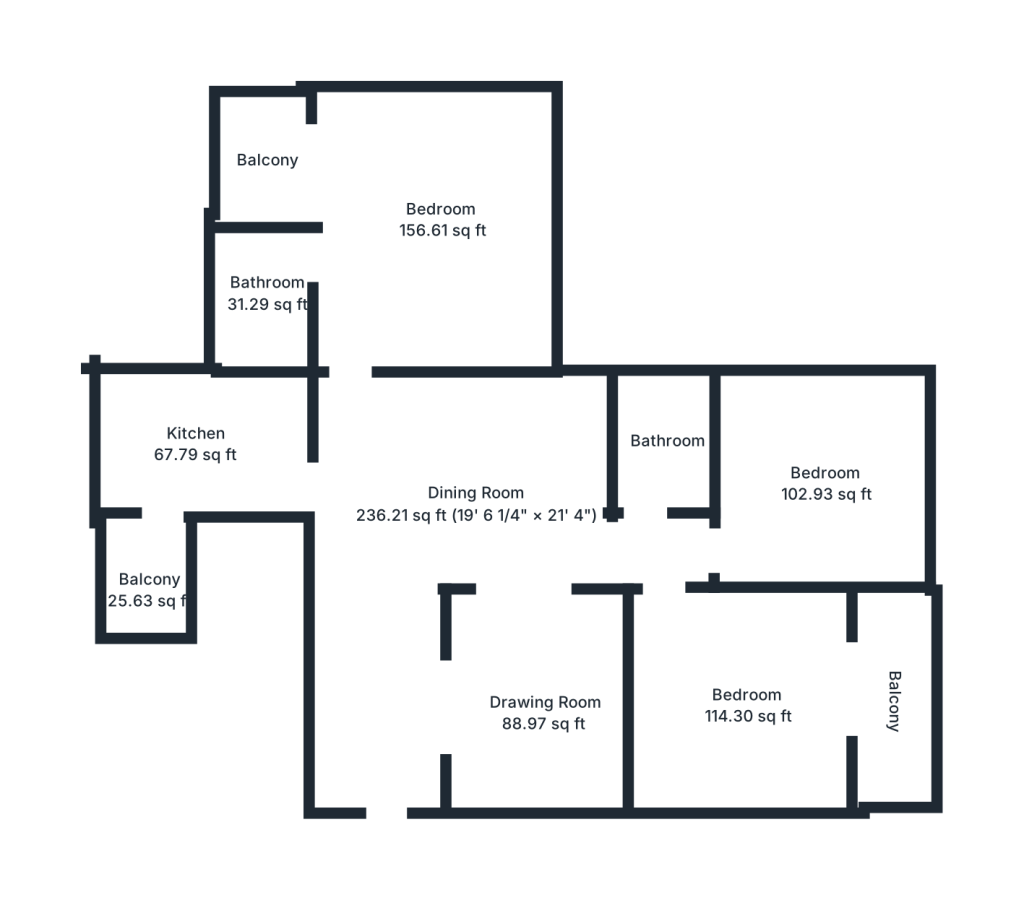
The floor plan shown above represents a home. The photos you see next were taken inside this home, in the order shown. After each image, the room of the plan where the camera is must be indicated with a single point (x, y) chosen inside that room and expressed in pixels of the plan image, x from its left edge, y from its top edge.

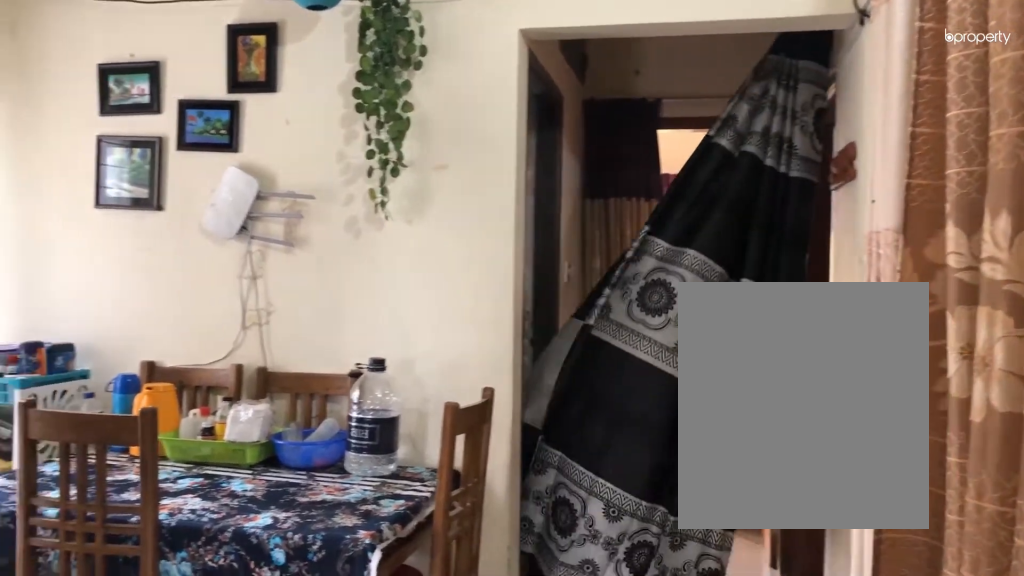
(470, 503)
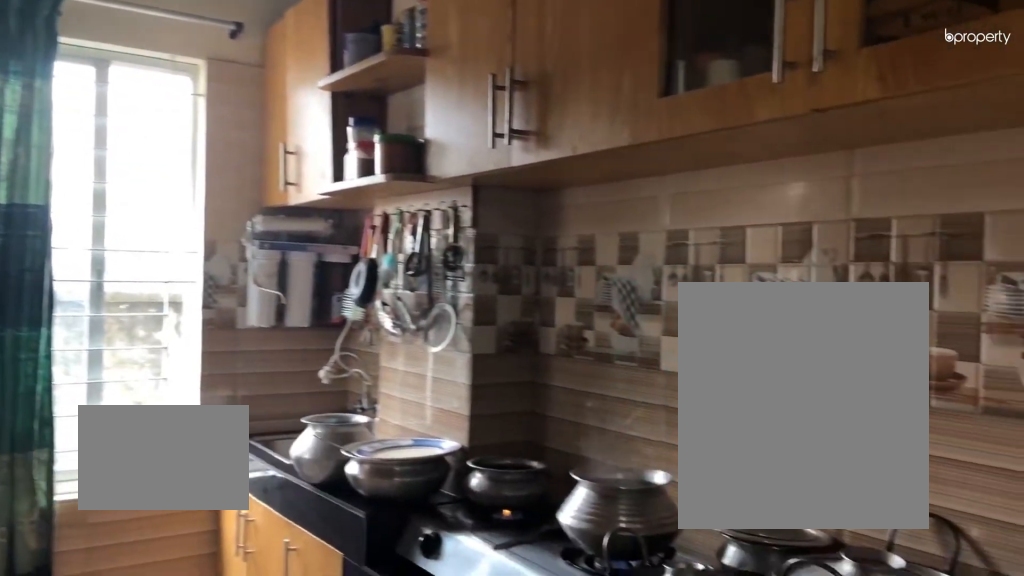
(195, 447)
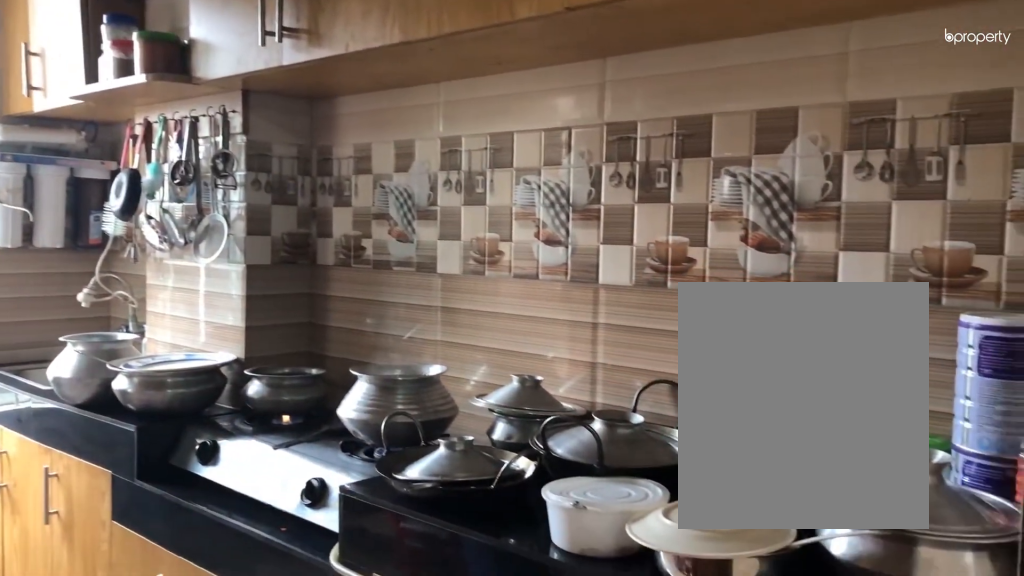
(195, 447)
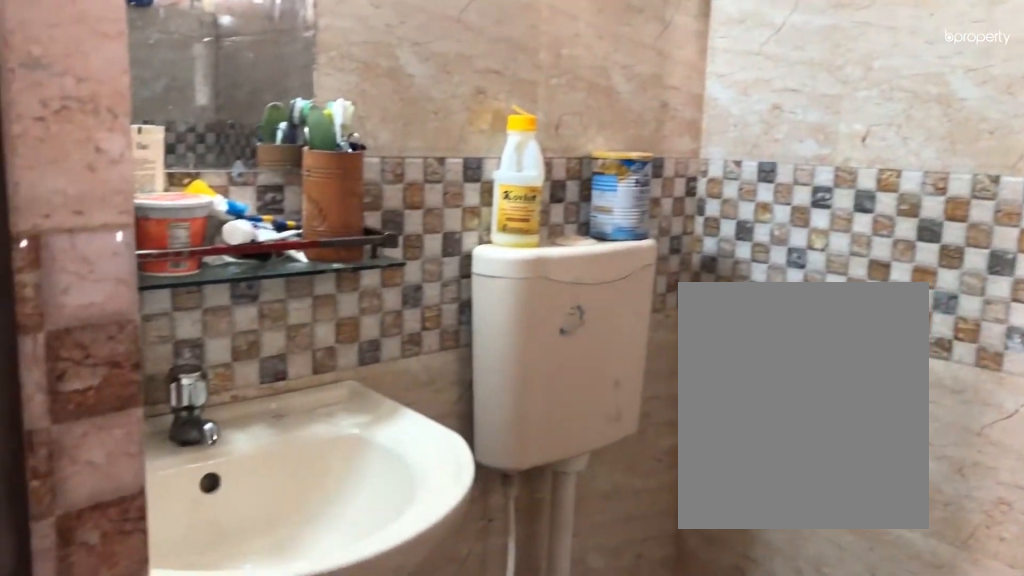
(266, 297)
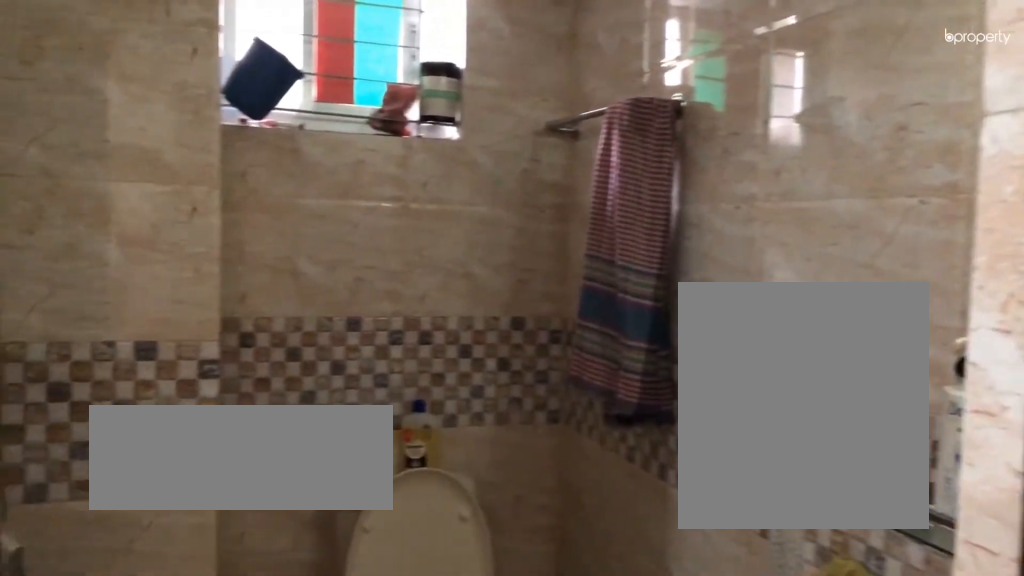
(667, 444)
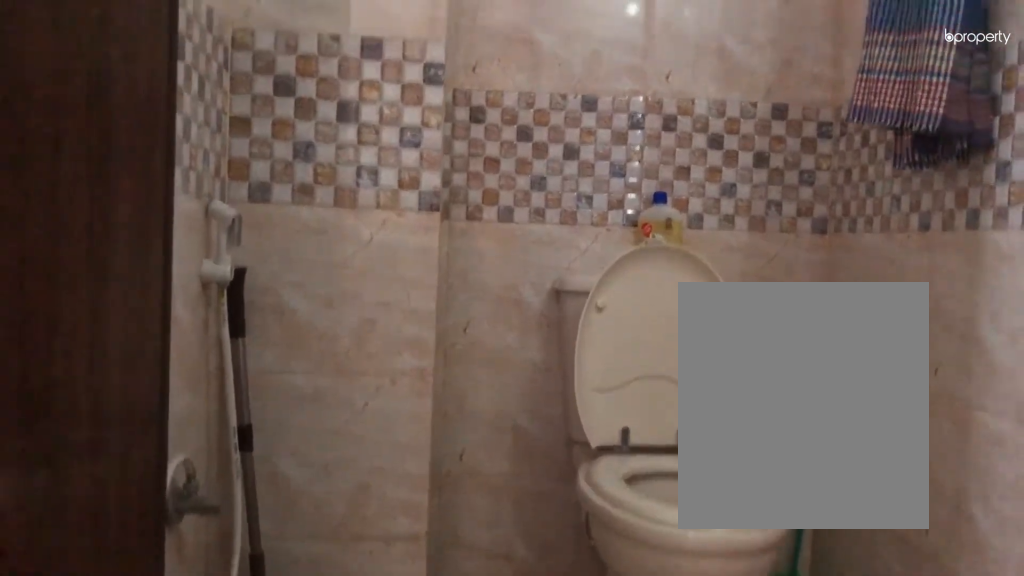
(667, 444)
